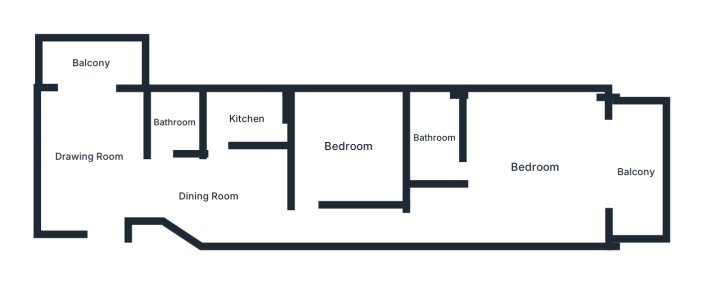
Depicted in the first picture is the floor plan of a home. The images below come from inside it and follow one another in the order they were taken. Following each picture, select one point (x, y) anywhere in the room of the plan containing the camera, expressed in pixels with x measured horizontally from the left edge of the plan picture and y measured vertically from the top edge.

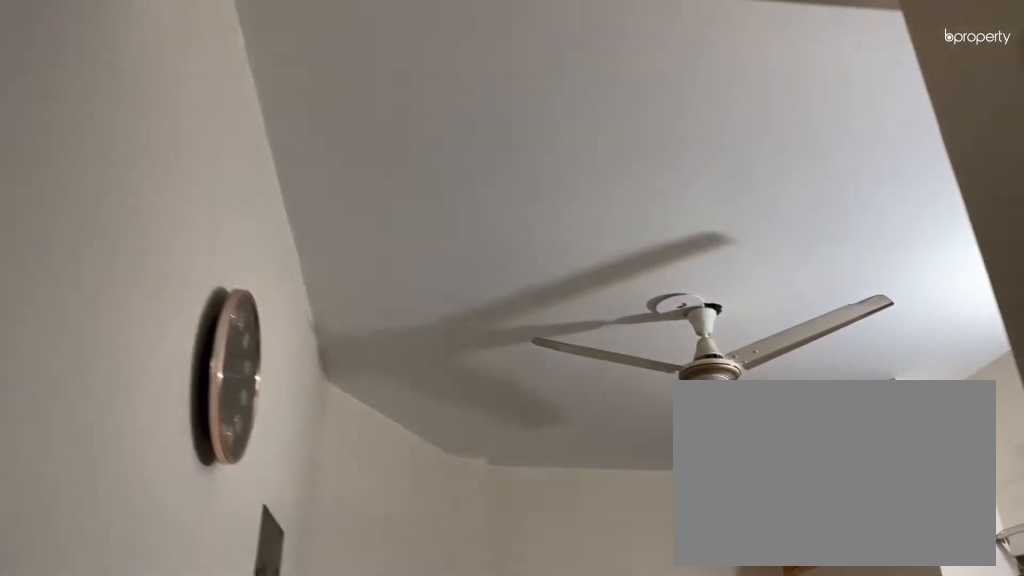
(208, 194)
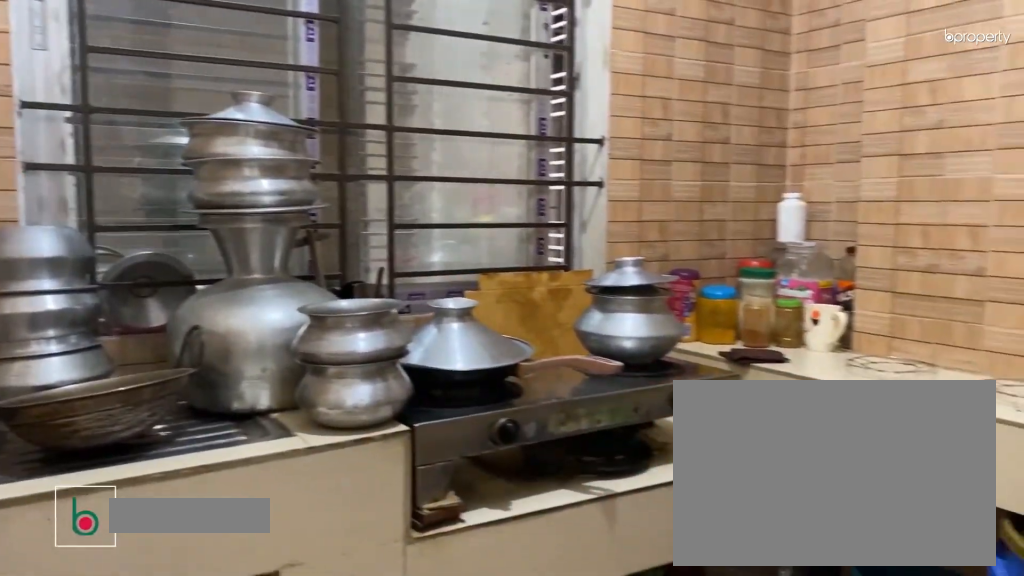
(247, 116)
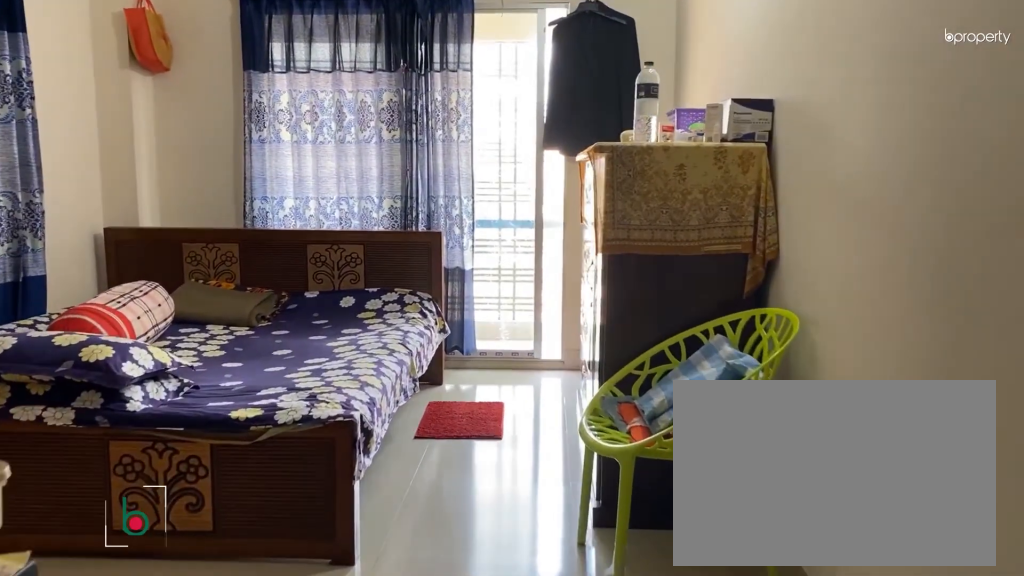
(535, 166)
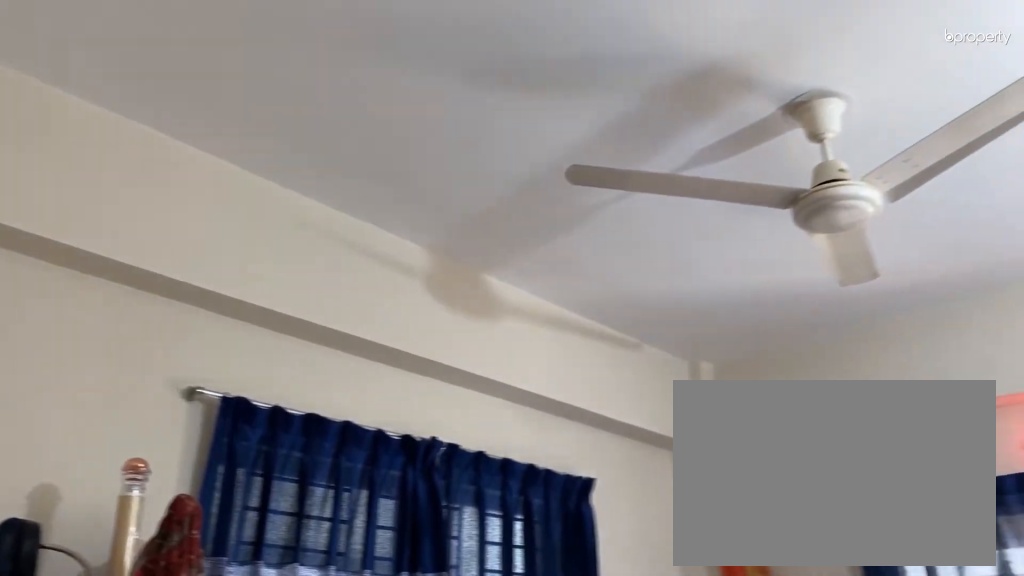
(535, 165)
